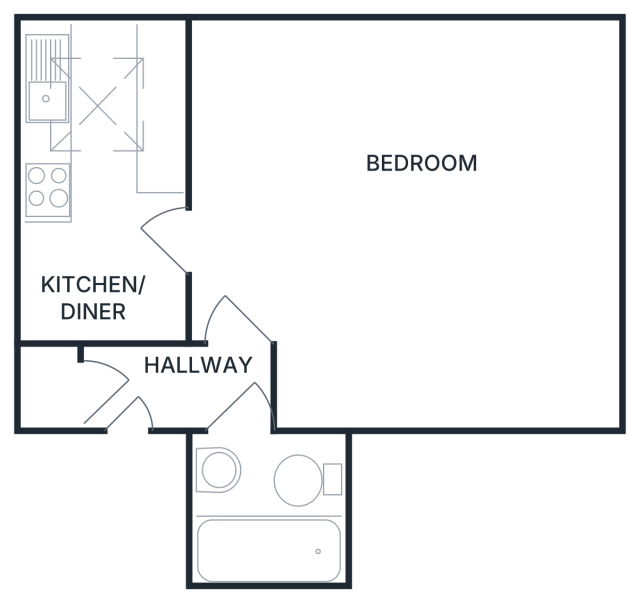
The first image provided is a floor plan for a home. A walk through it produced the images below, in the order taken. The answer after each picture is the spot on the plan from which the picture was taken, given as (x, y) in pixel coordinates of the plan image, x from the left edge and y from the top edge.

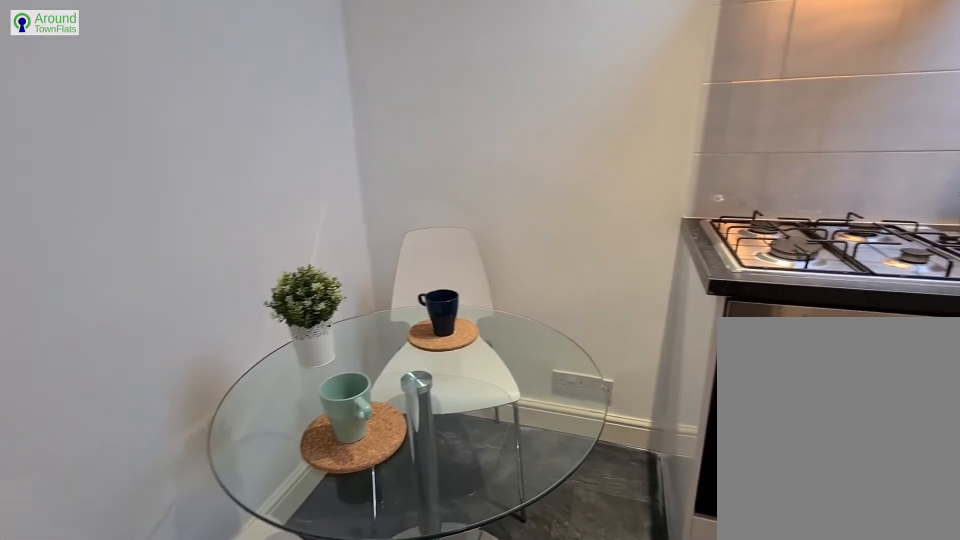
(166, 250)
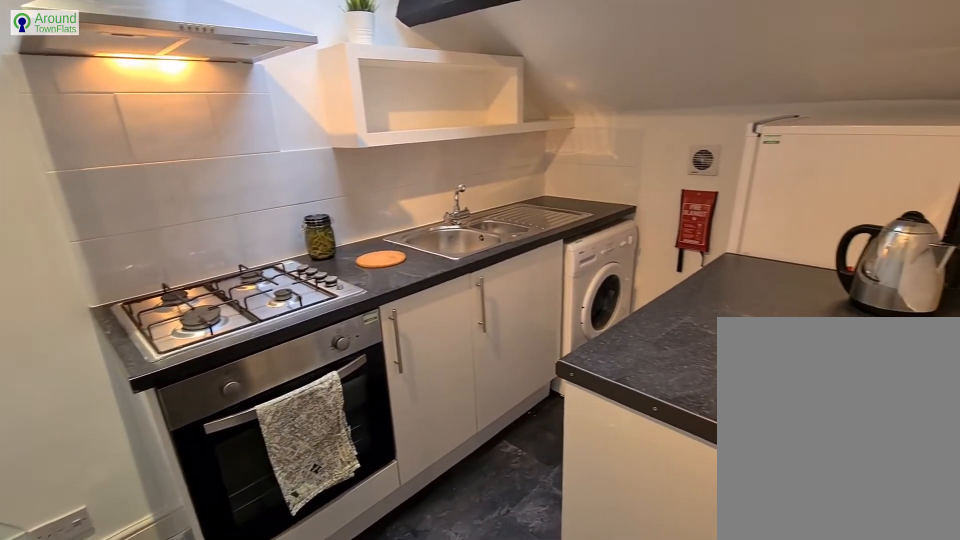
(181, 245)
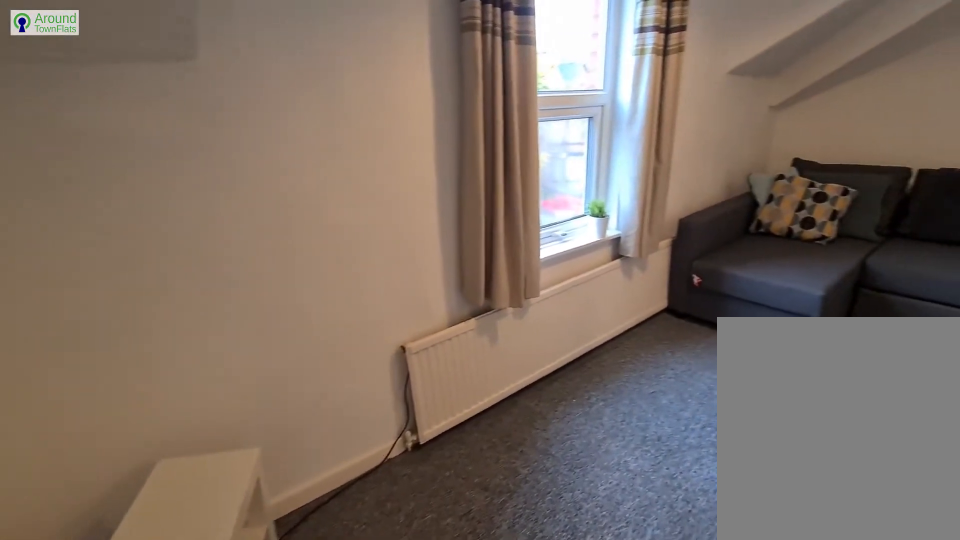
(270, 166)
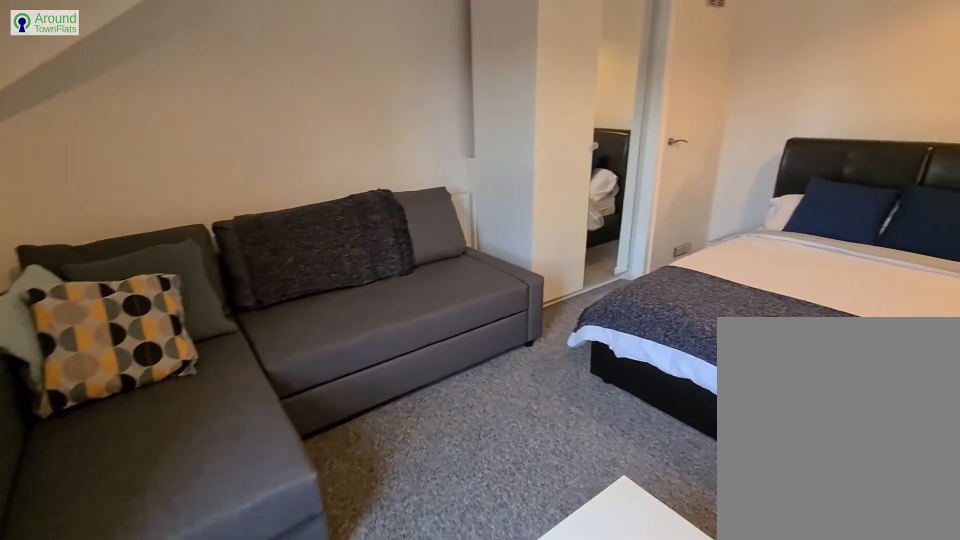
(419, 70)
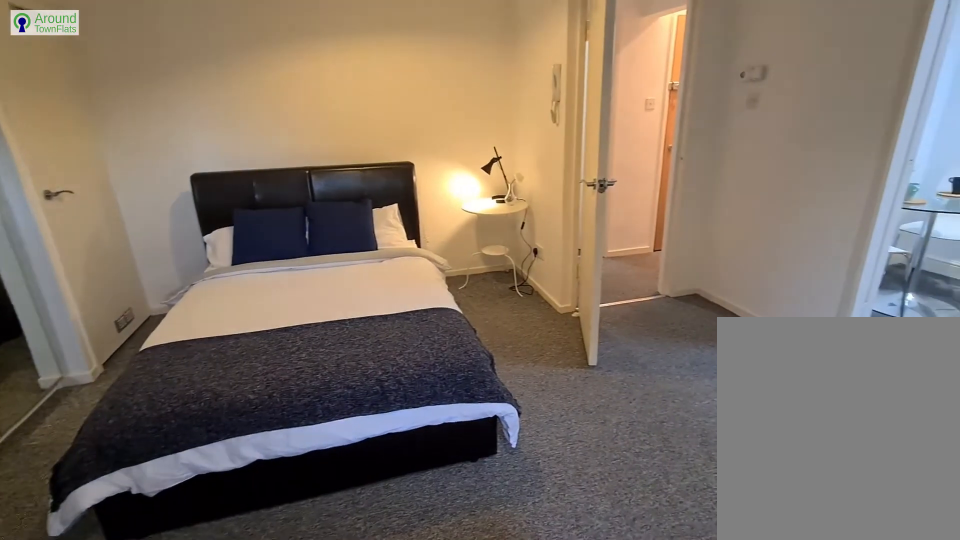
(486, 68)
